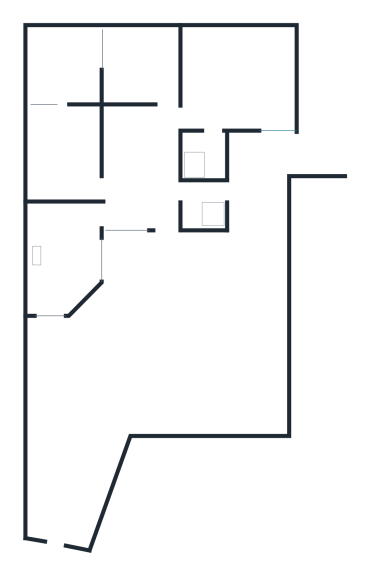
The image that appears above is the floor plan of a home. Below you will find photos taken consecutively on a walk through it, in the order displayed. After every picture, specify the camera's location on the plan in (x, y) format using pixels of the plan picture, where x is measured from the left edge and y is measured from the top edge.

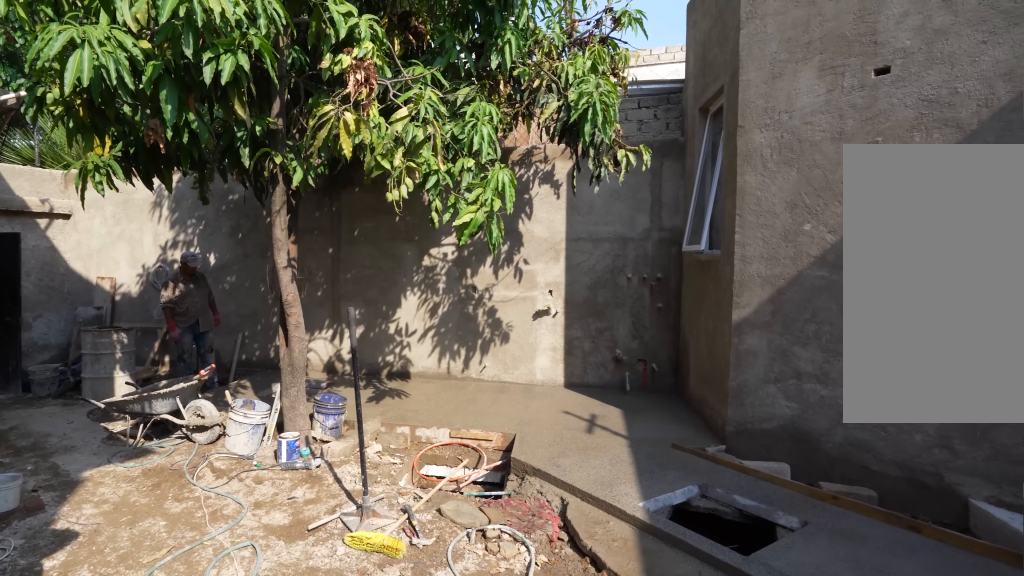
(169, 391)
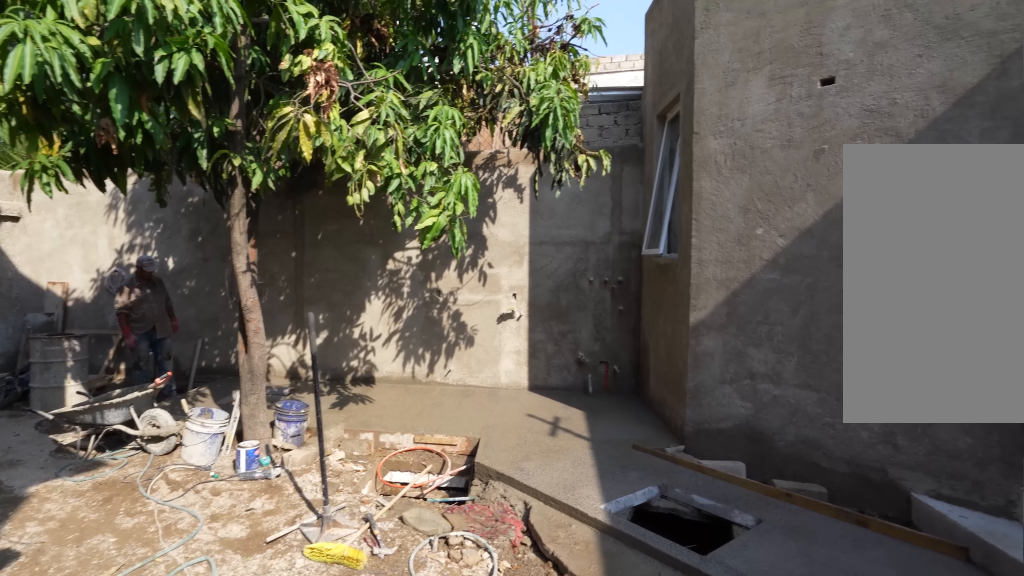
(169, 392)
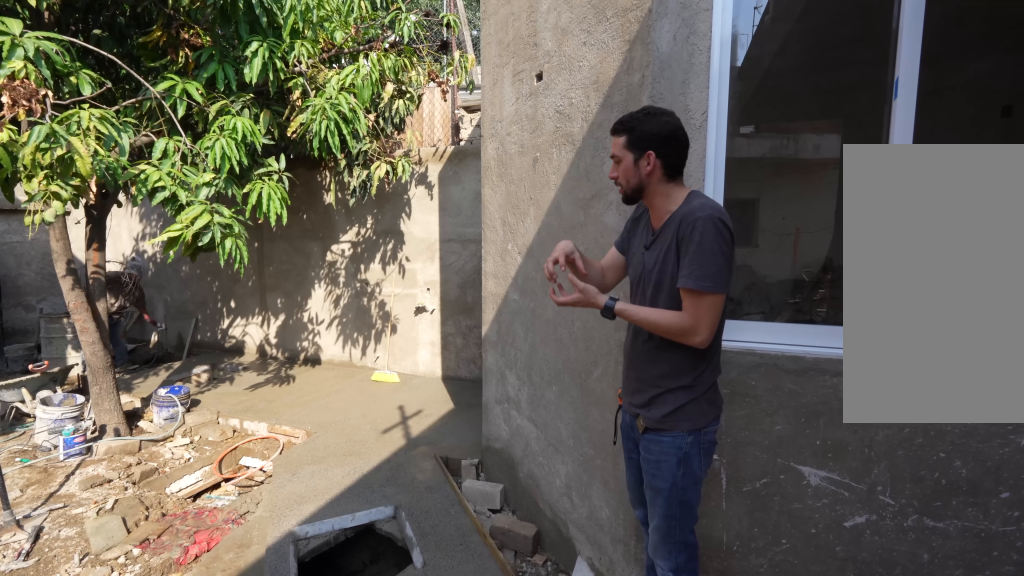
(142, 281)
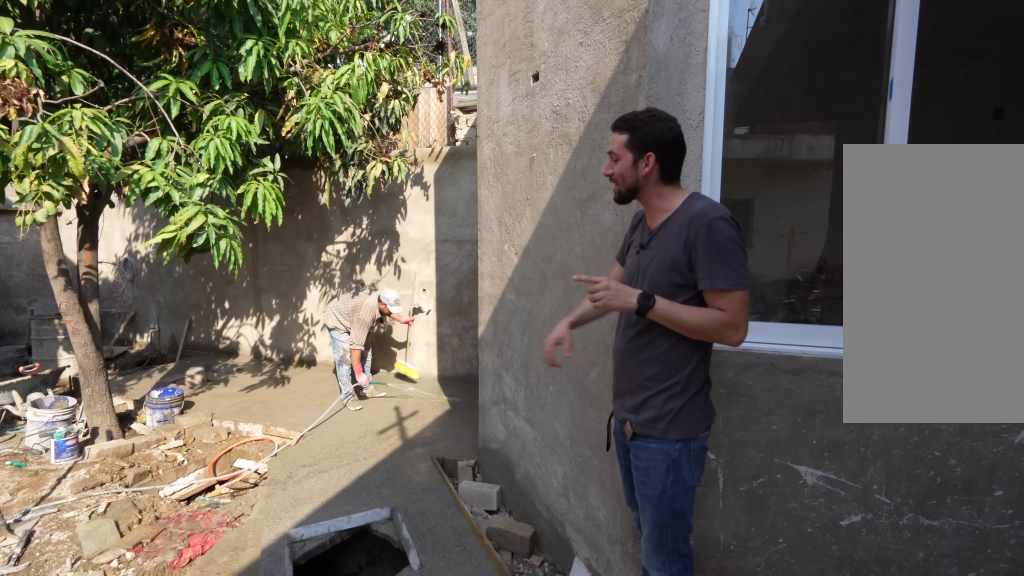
(142, 281)
